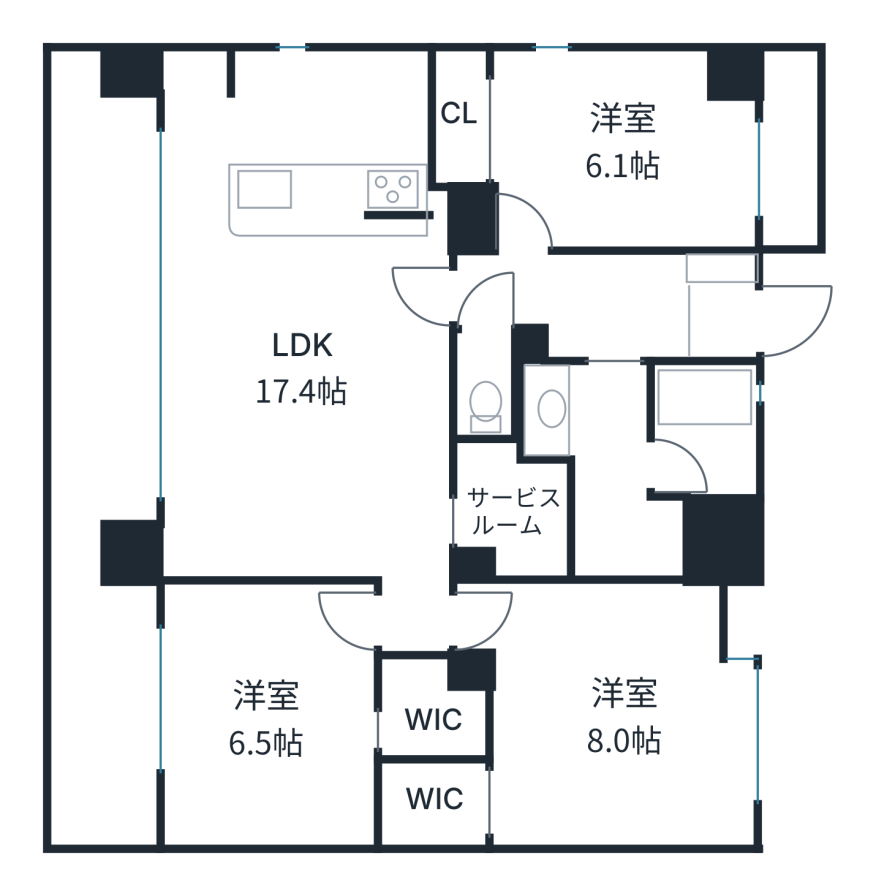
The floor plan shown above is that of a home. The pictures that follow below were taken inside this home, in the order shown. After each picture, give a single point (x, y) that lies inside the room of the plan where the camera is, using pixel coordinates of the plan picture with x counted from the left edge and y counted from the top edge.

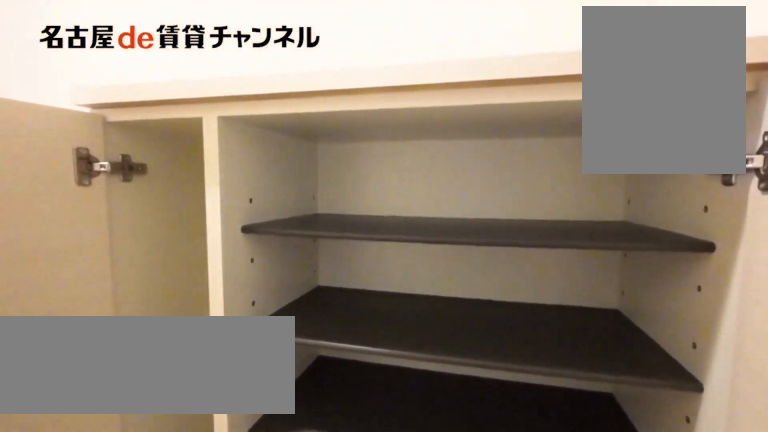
(718, 308)
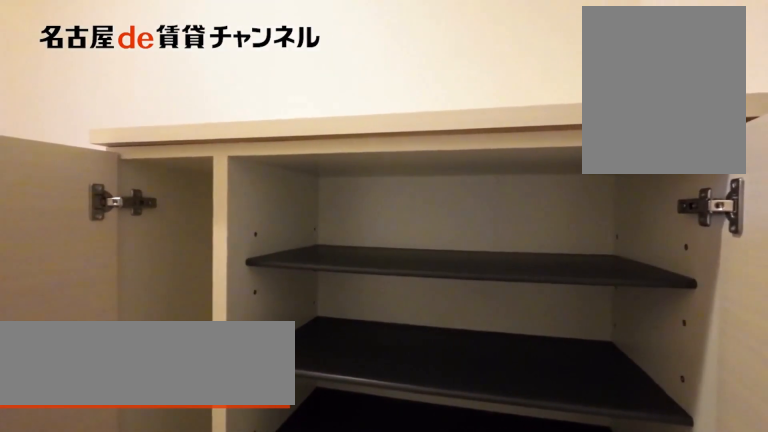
(718, 308)
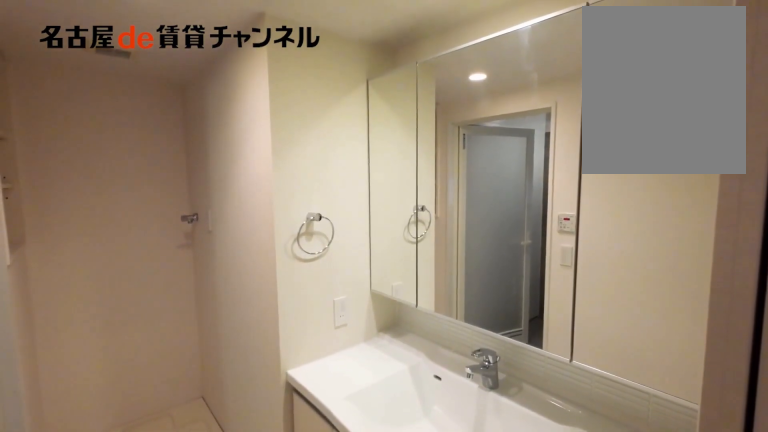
(605, 465)
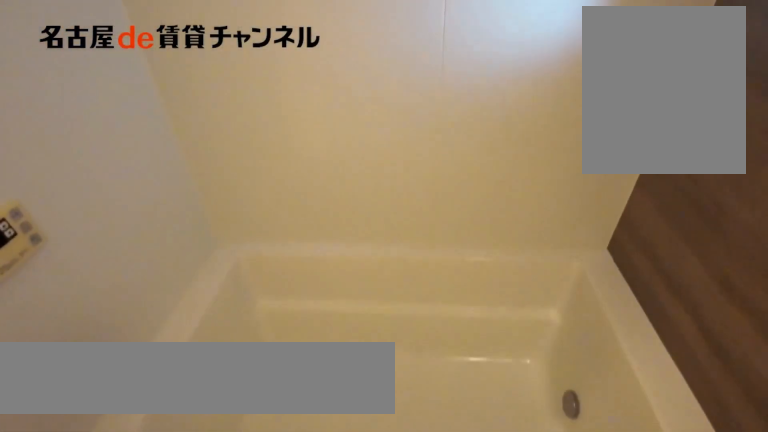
(701, 429)
